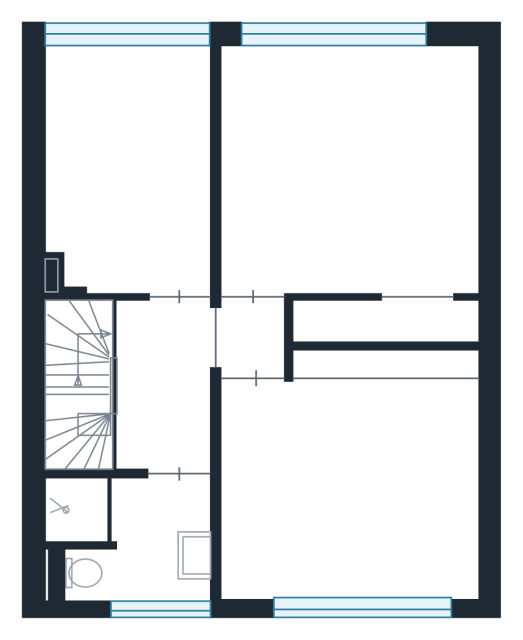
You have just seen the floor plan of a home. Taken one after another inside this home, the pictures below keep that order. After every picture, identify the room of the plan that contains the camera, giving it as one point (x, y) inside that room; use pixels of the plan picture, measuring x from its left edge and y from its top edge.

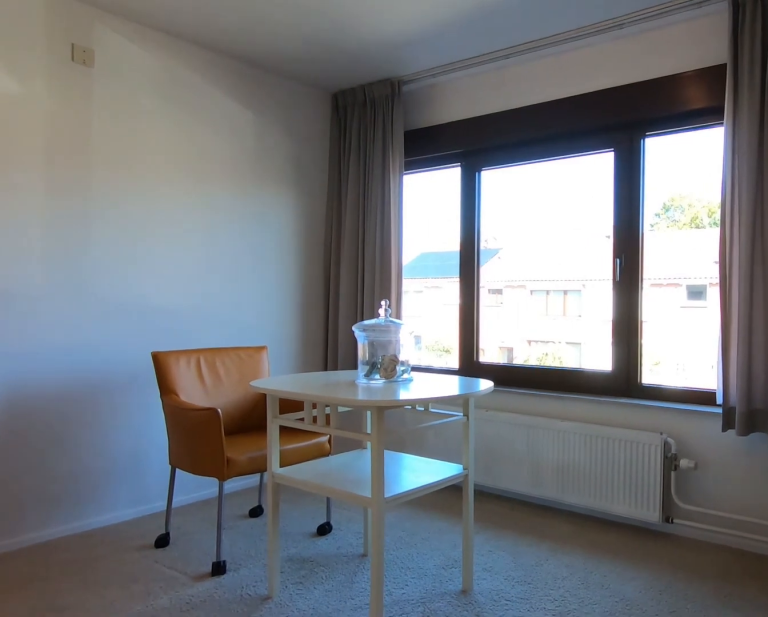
(349, 488)
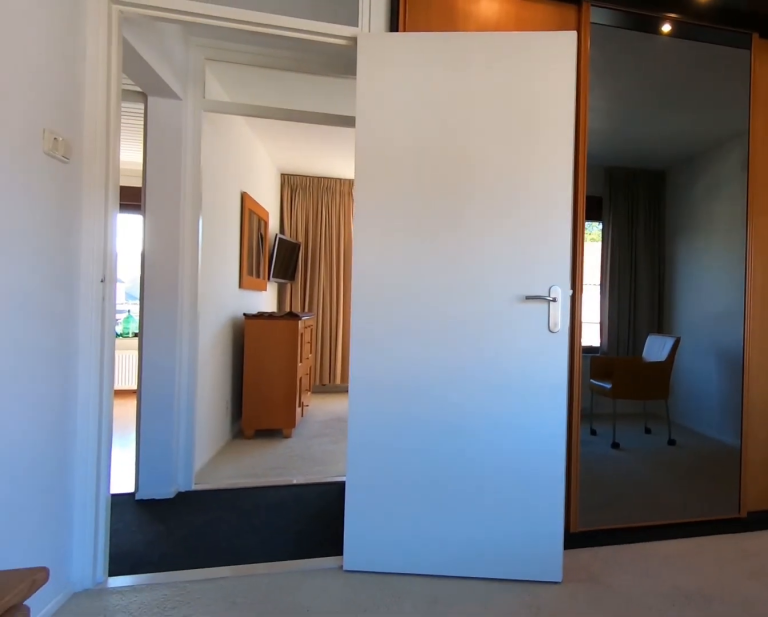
(349, 488)
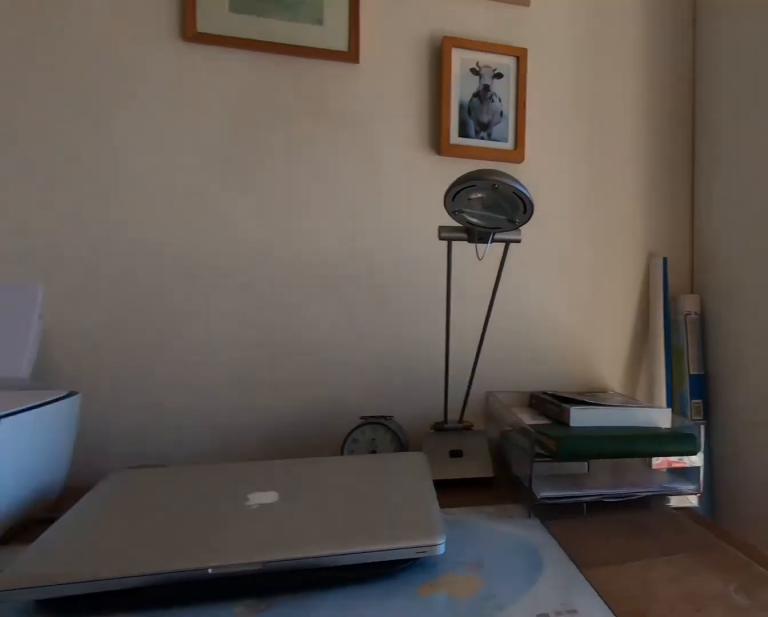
(130, 165)
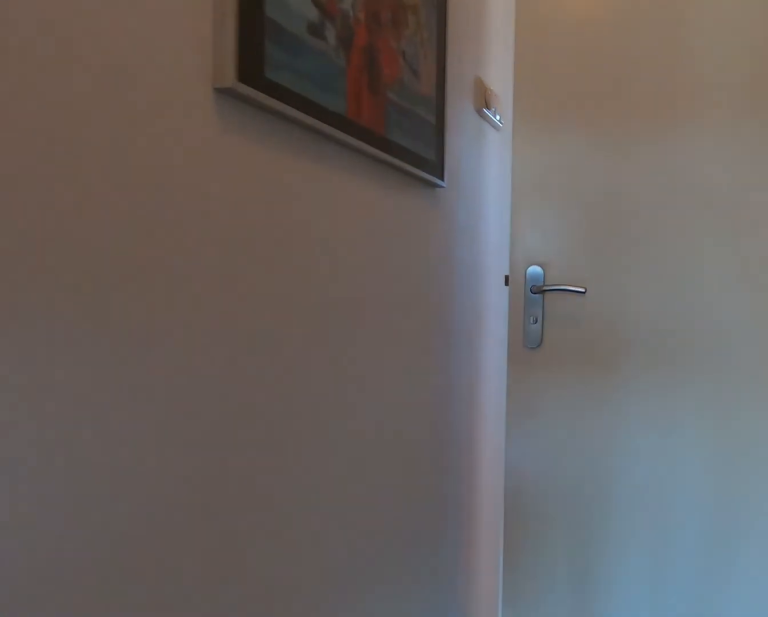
(184, 373)
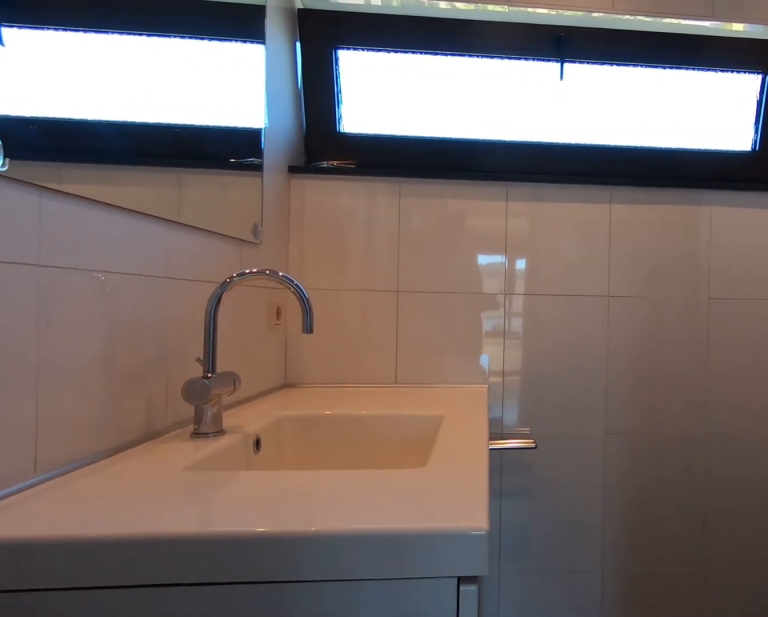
(131, 534)
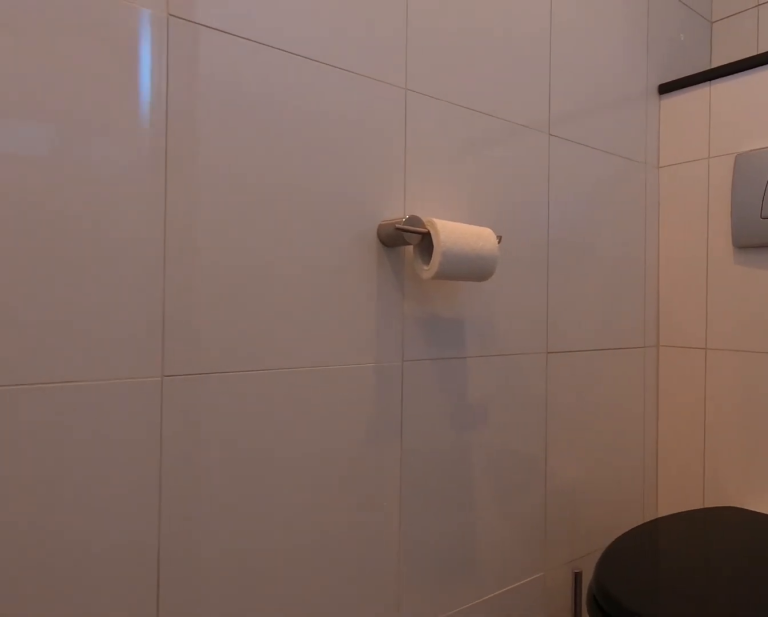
(131, 534)
